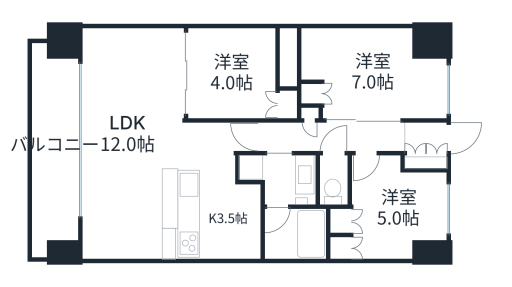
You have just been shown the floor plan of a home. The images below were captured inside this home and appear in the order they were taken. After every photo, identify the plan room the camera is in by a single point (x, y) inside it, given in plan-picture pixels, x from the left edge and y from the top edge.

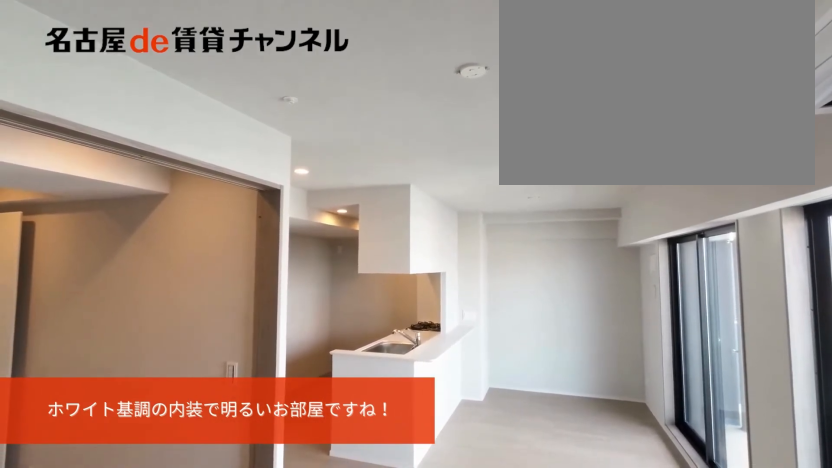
(128, 136)
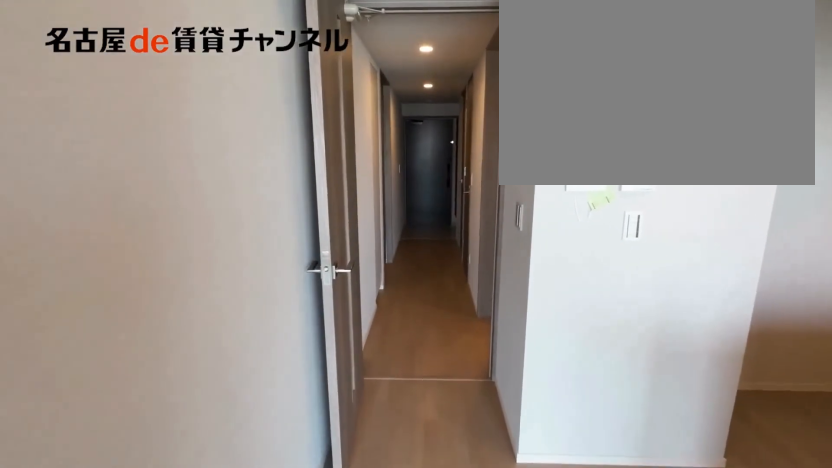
(128, 136)
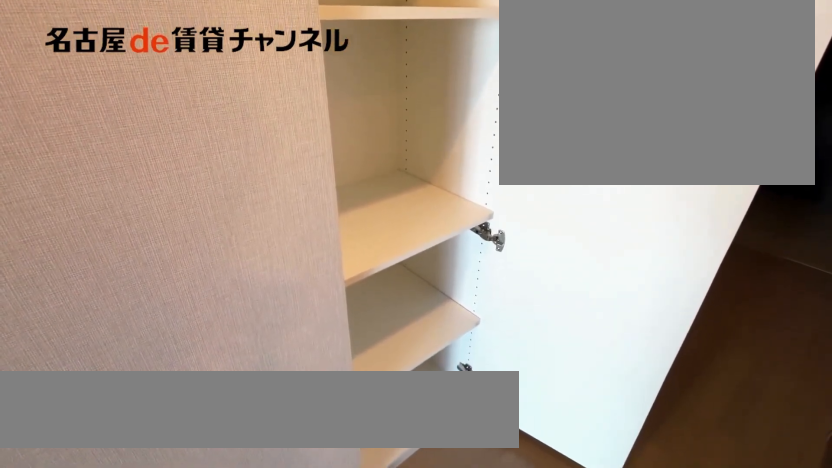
(308, 113)
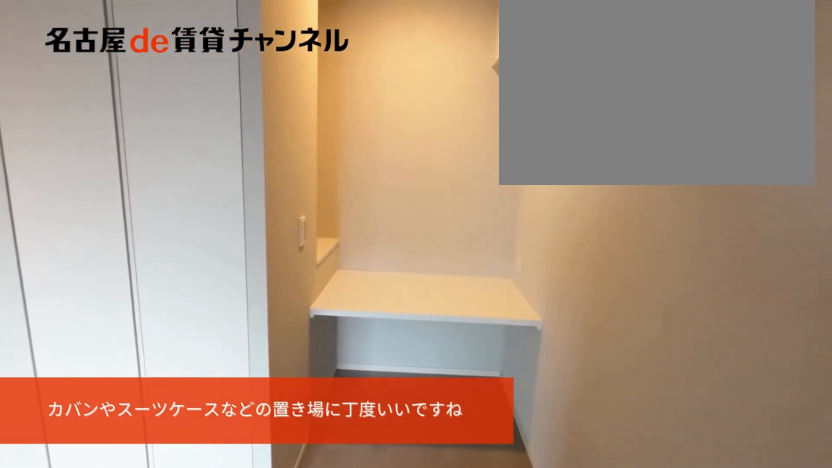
(372, 72)
